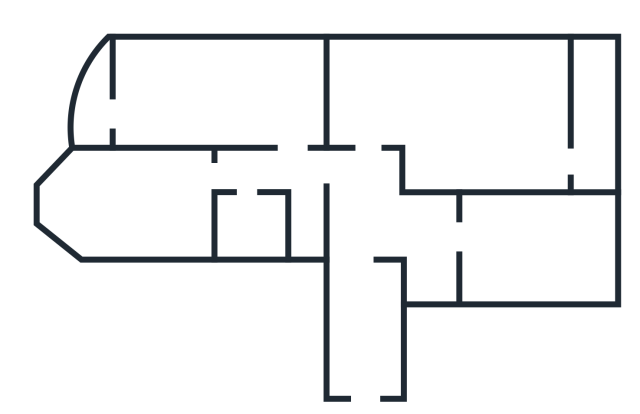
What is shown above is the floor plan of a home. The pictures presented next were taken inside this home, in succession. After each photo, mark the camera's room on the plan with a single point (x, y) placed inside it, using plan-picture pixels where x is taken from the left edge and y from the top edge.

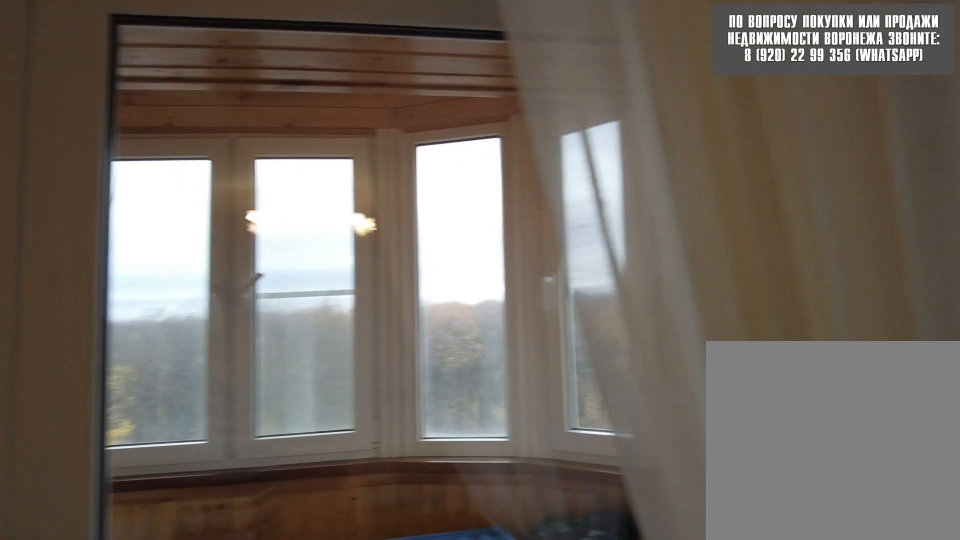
(263, 101)
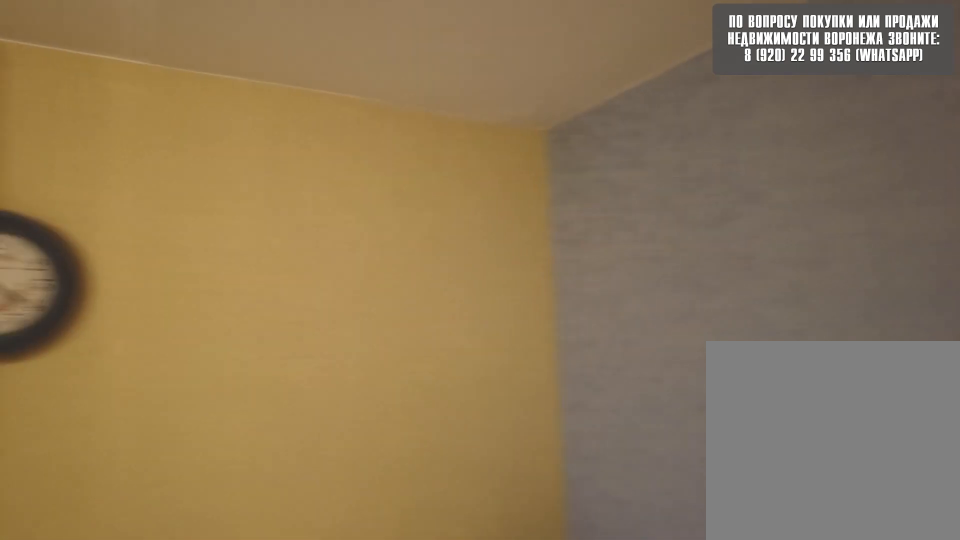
(263, 101)
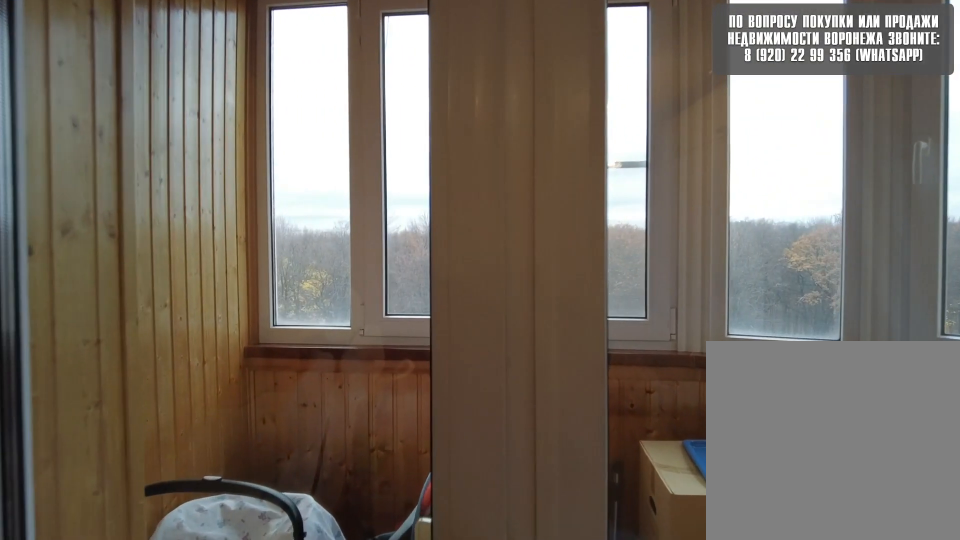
(155, 103)
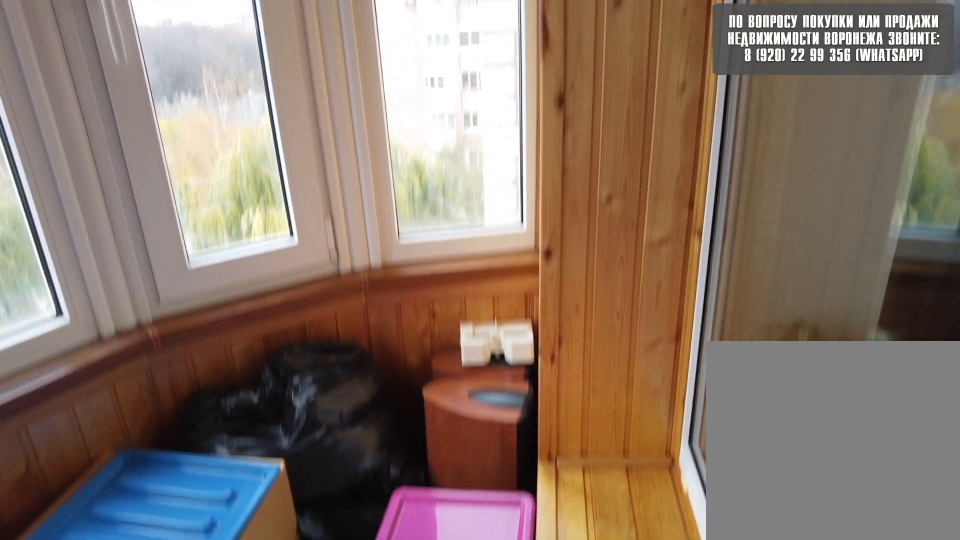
(99, 106)
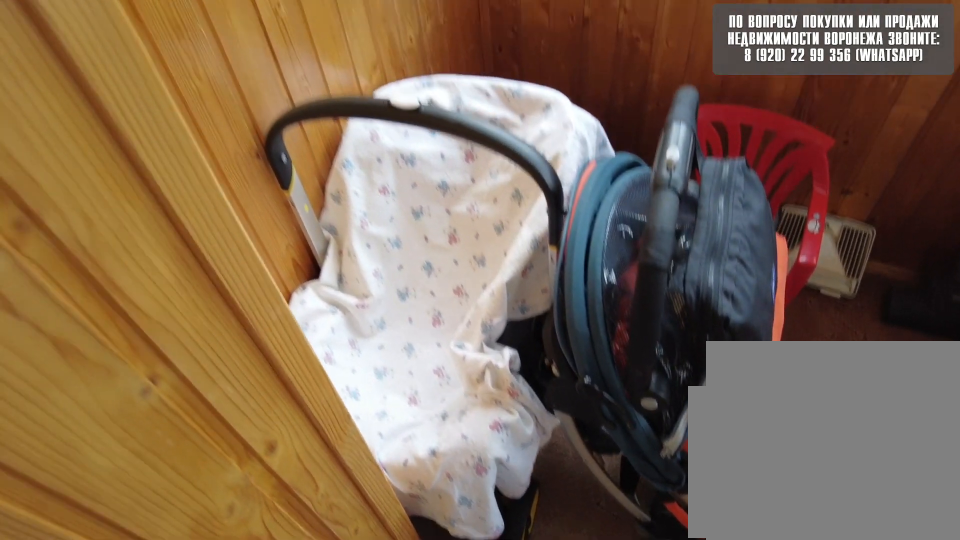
(99, 106)
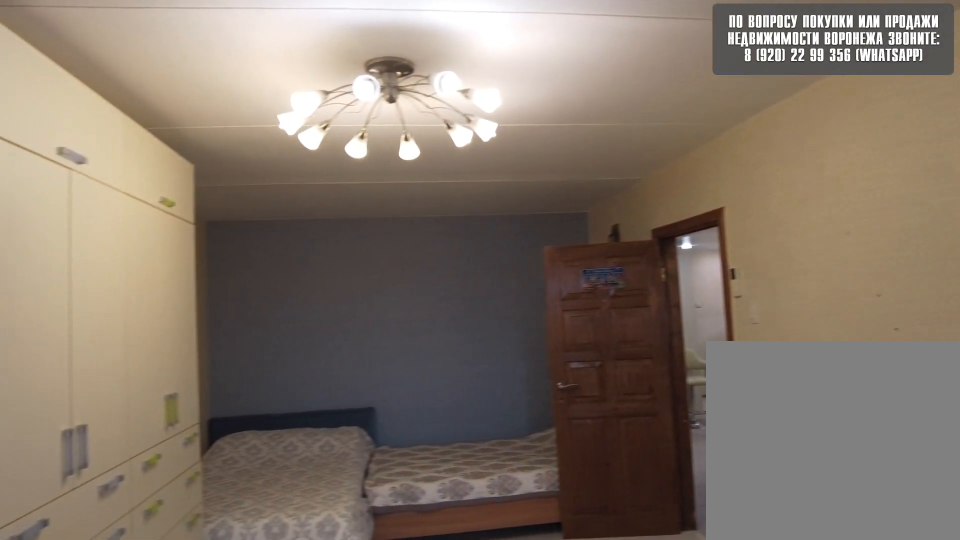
(148, 111)
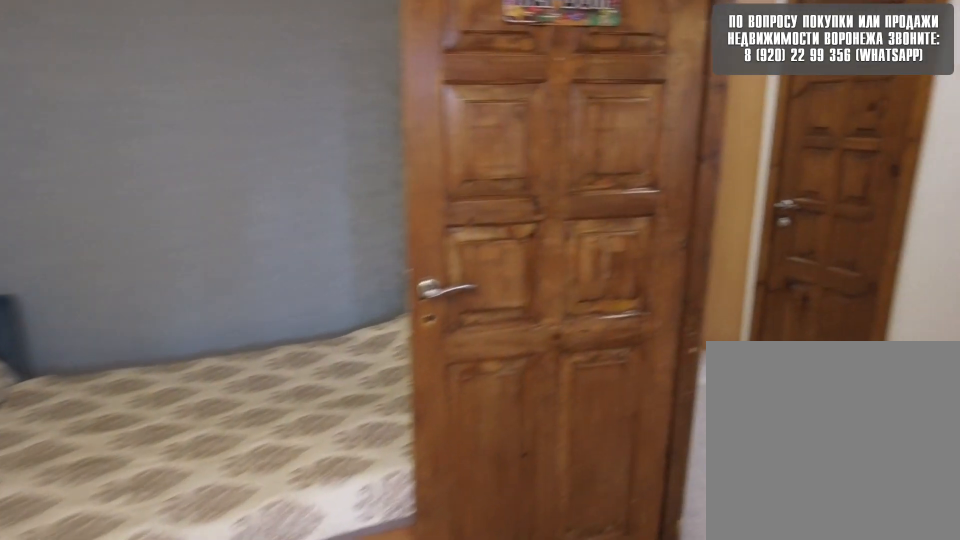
(243, 124)
